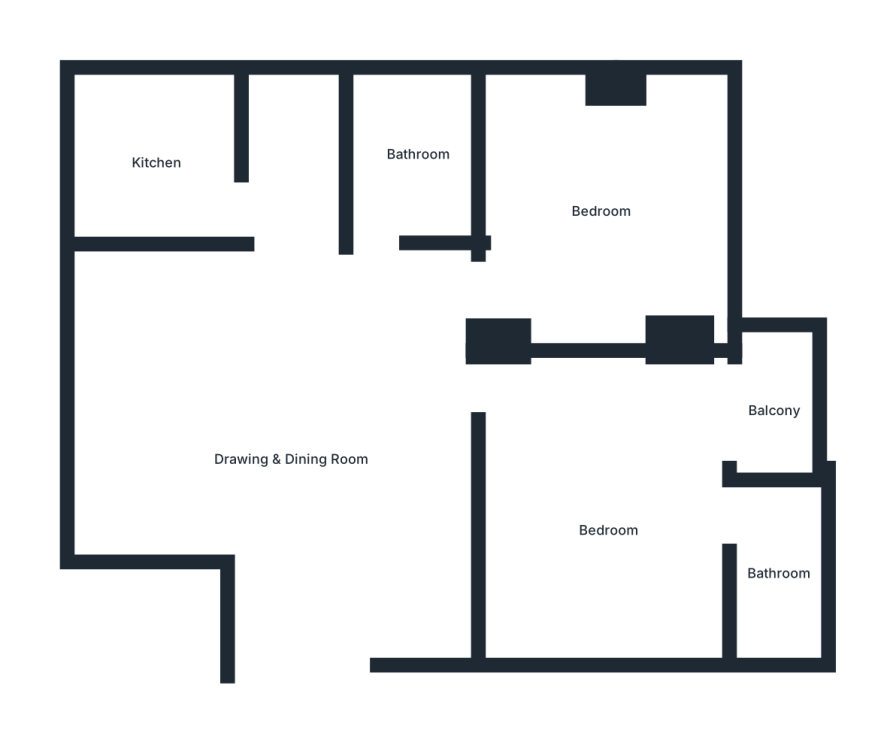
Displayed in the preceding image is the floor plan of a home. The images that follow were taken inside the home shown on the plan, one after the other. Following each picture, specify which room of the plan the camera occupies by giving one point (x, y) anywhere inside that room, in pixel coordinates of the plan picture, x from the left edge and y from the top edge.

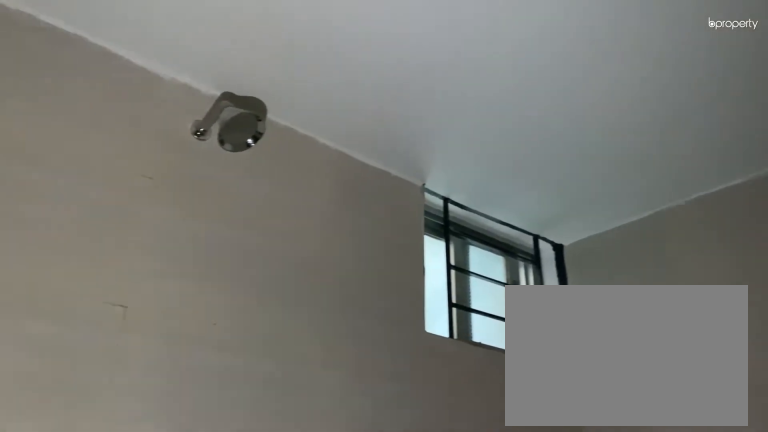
(779, 575)
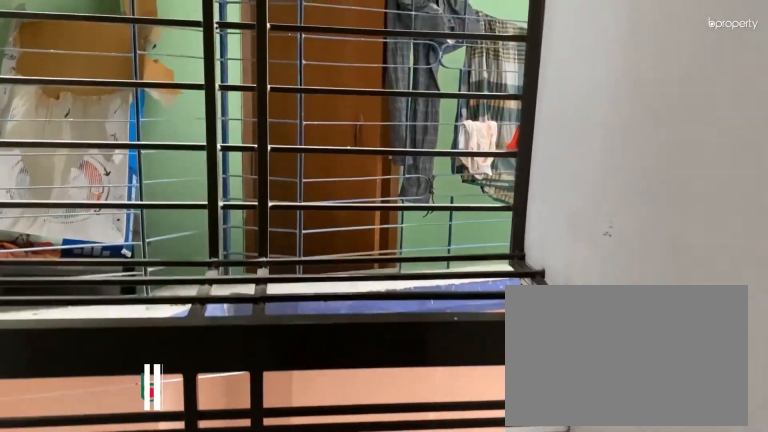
(779, 408)
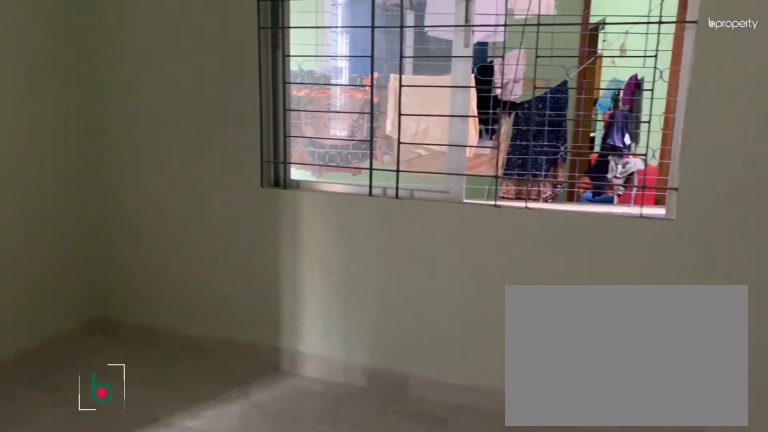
(602, 209)
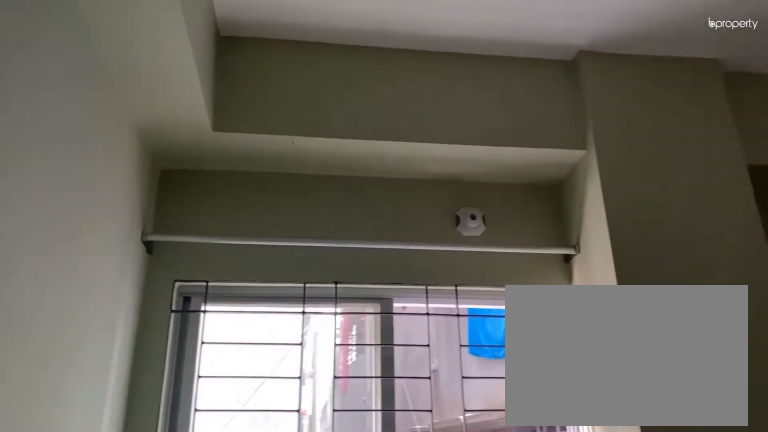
(602, 209)
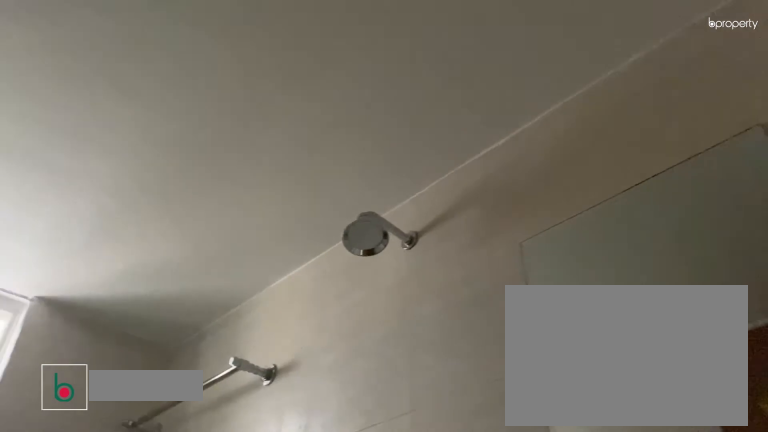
(425, 156)
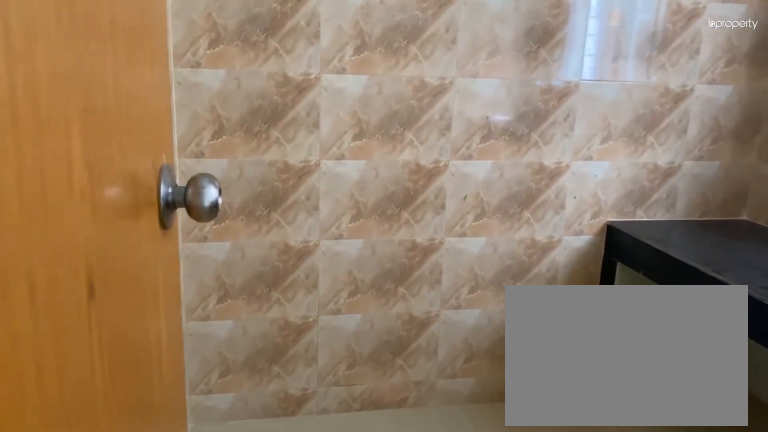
(160, 165)
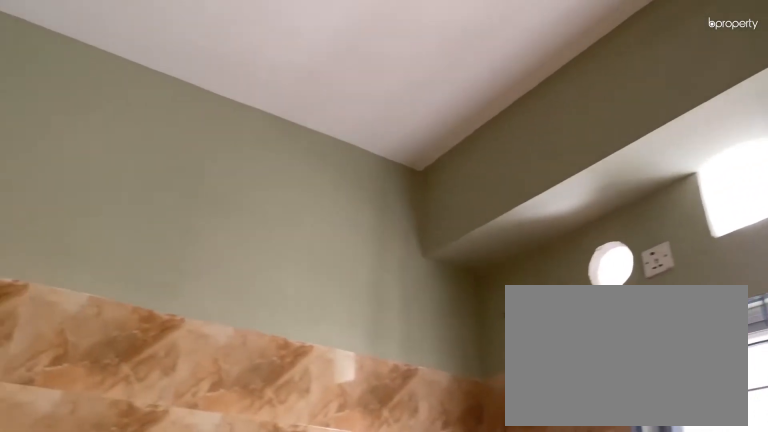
(161, 164)
